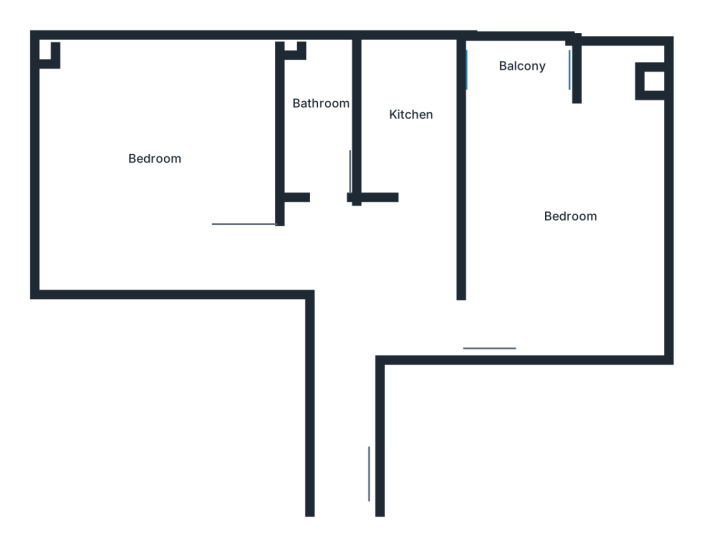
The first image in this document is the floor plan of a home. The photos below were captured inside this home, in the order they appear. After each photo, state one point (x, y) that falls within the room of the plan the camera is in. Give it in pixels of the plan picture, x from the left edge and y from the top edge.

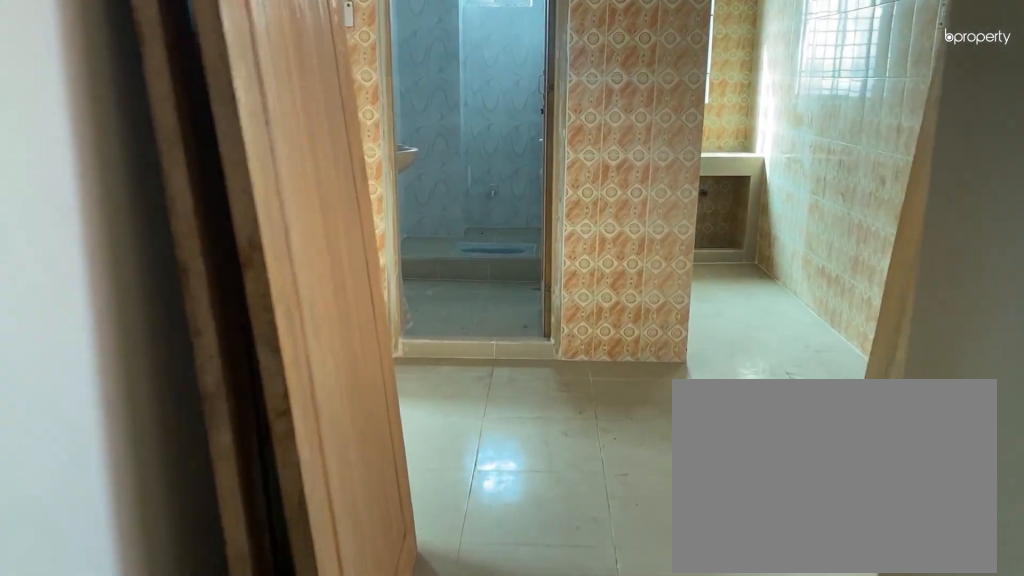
(347, 454)
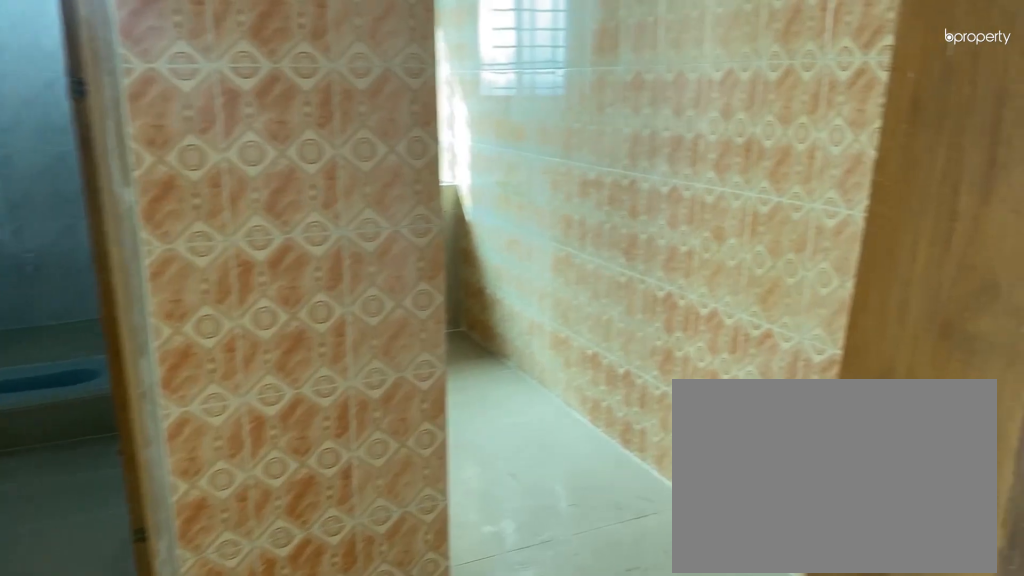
(370, 280)
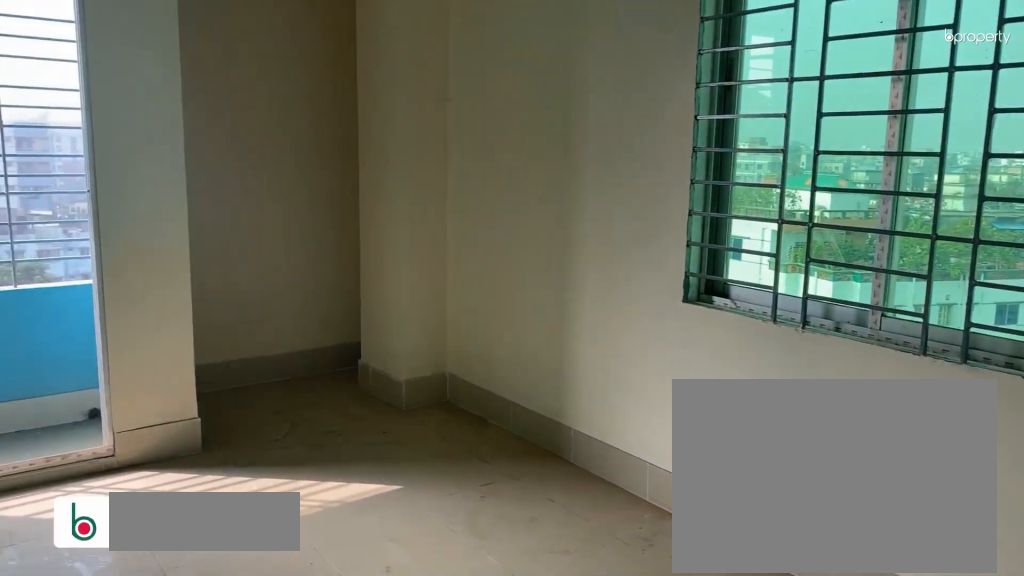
(567, 207)
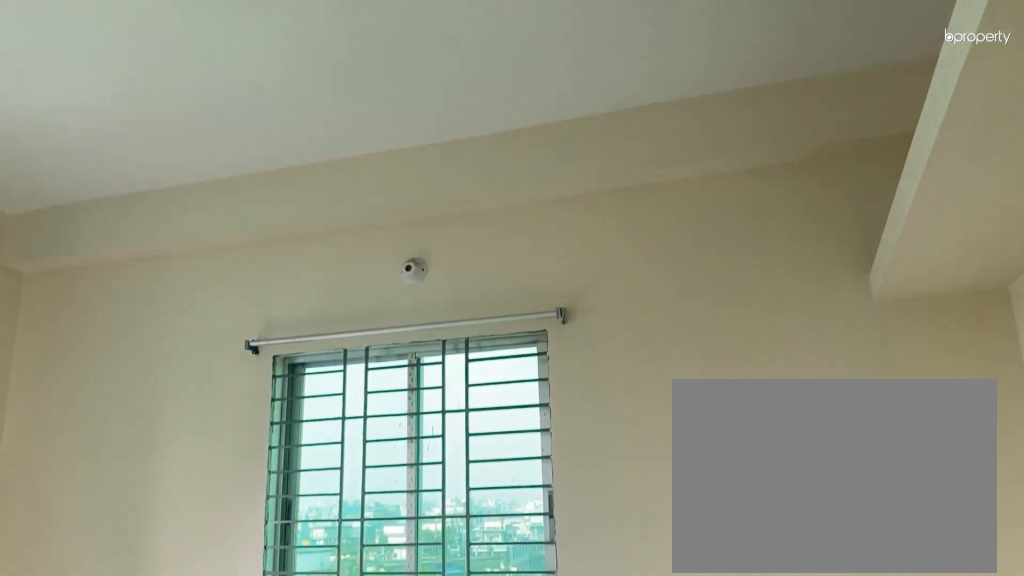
(567, 207)
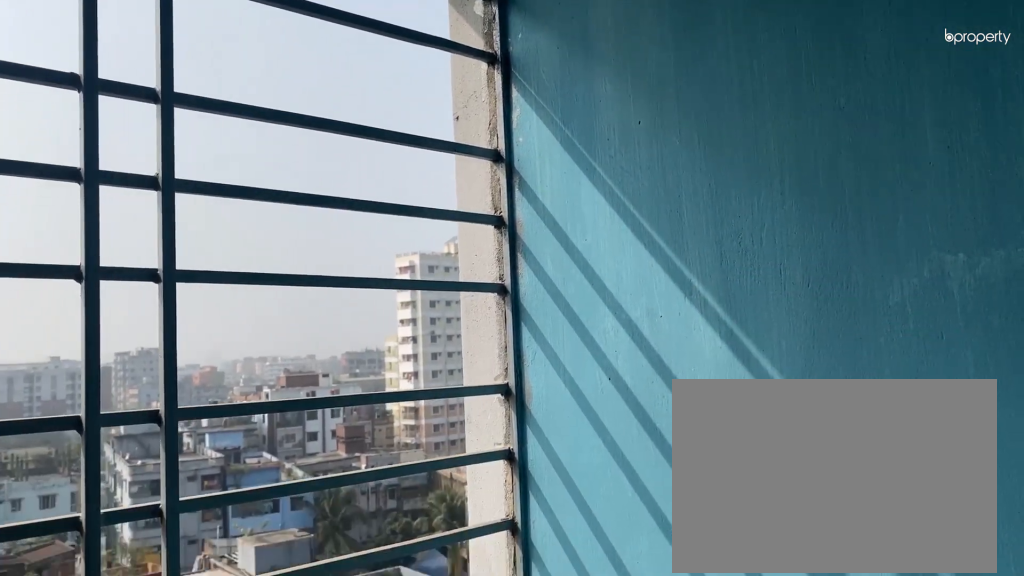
(514, 76)
